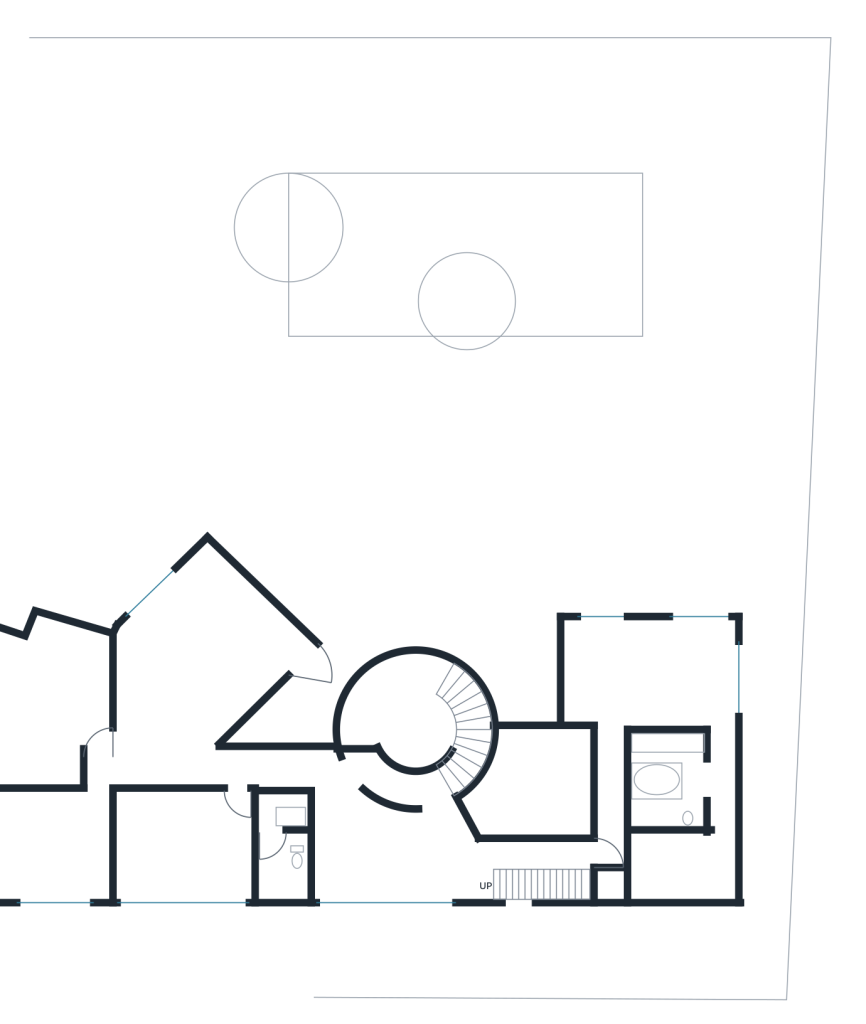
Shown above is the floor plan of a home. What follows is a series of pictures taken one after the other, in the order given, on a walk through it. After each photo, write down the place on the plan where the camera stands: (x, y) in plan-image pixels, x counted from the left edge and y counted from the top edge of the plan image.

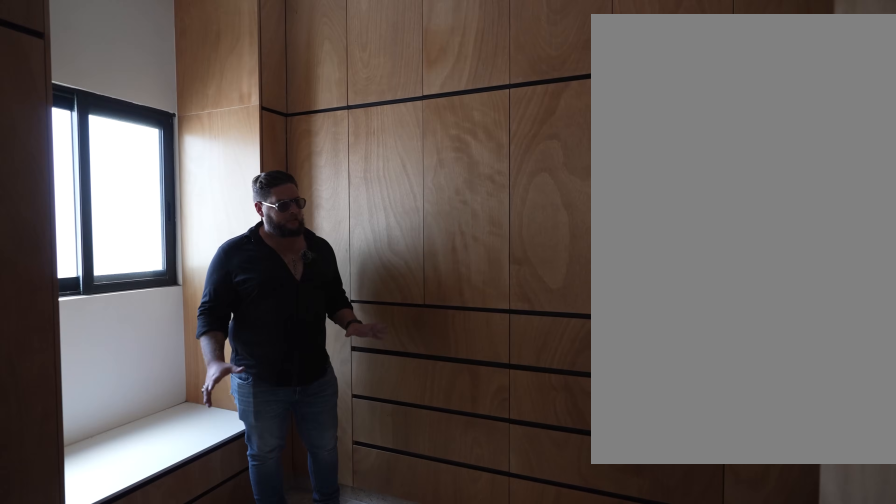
(701, 867)
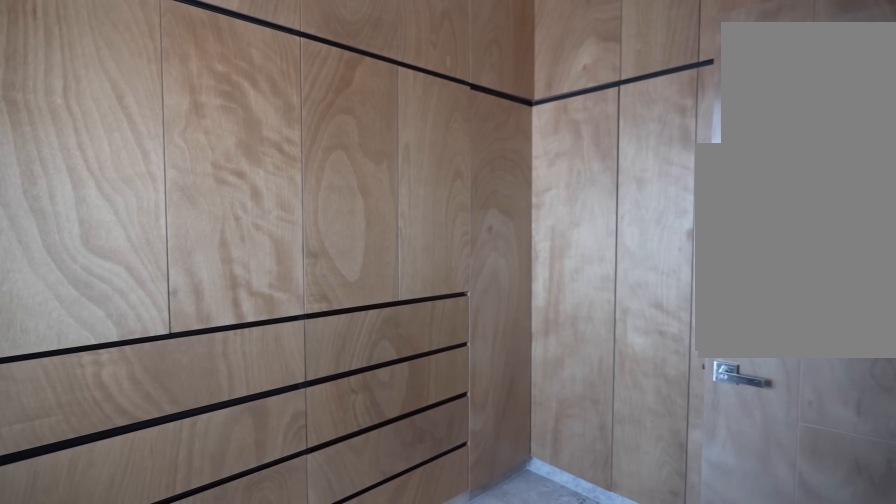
(675, 870)
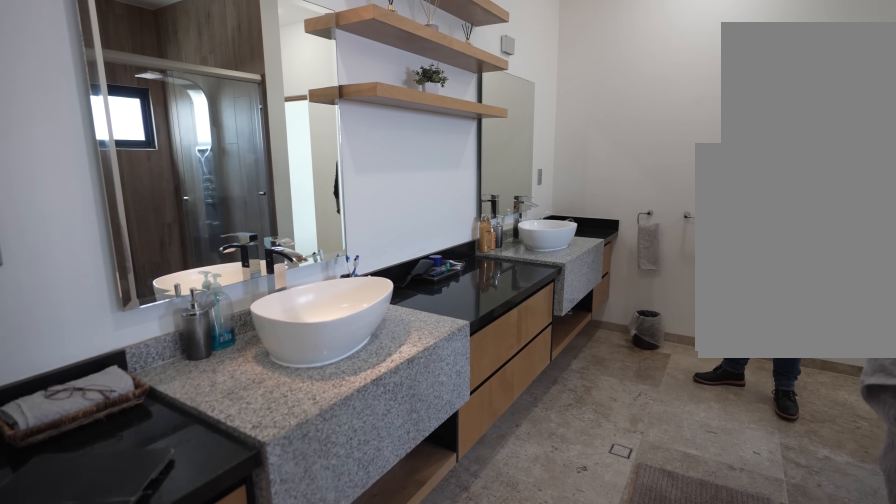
(698, 778)
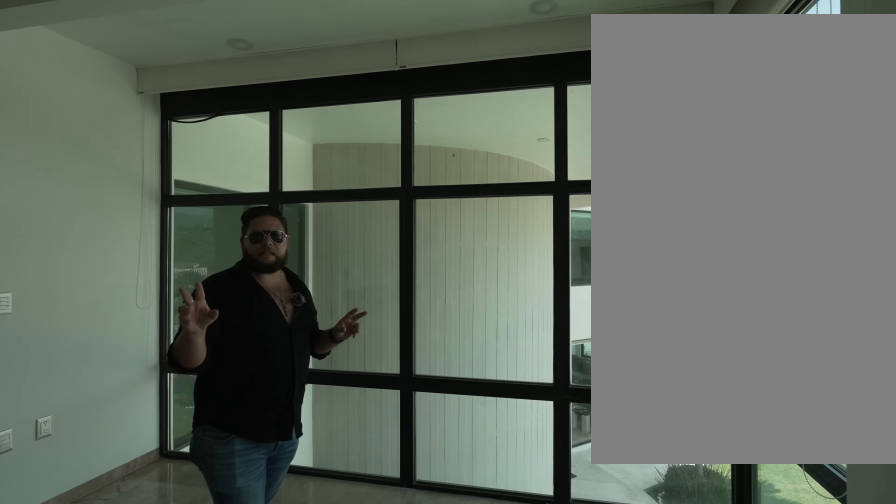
(635, 640)
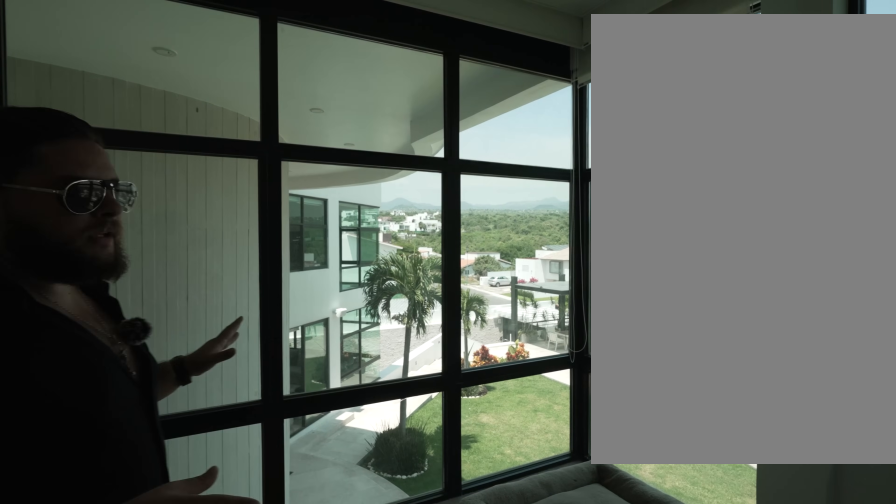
(635, 640)
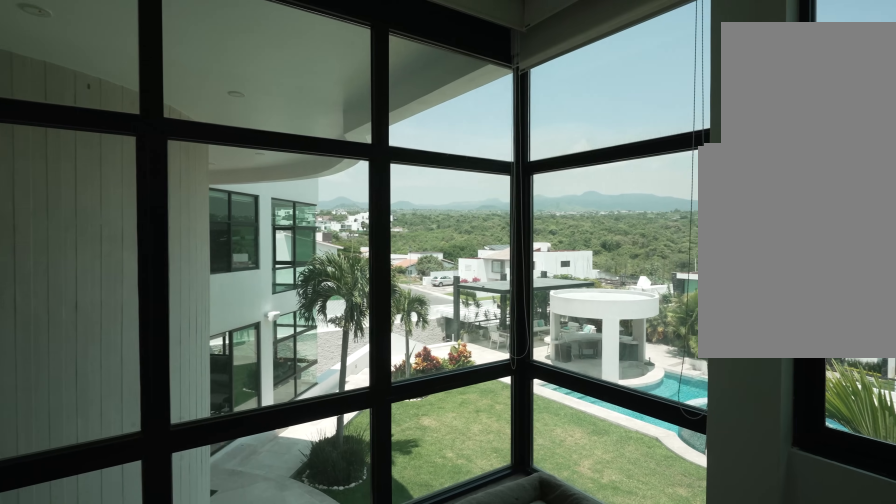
(635, 640)
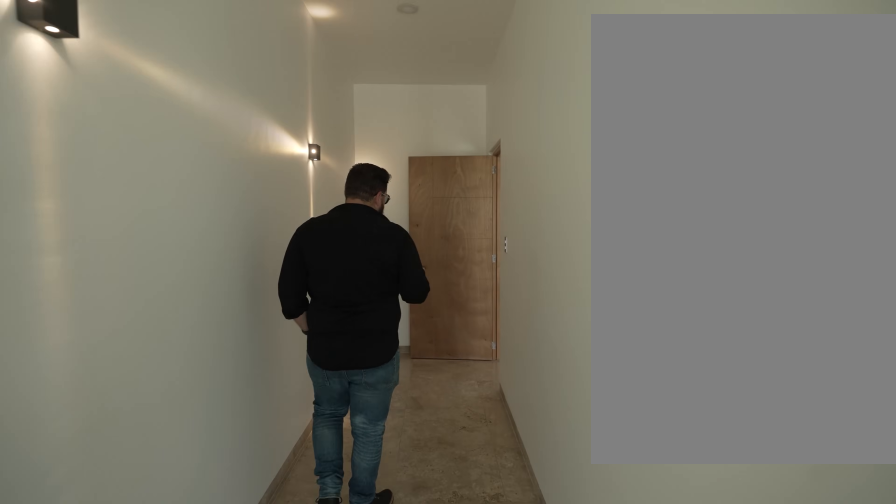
(597, 721)
